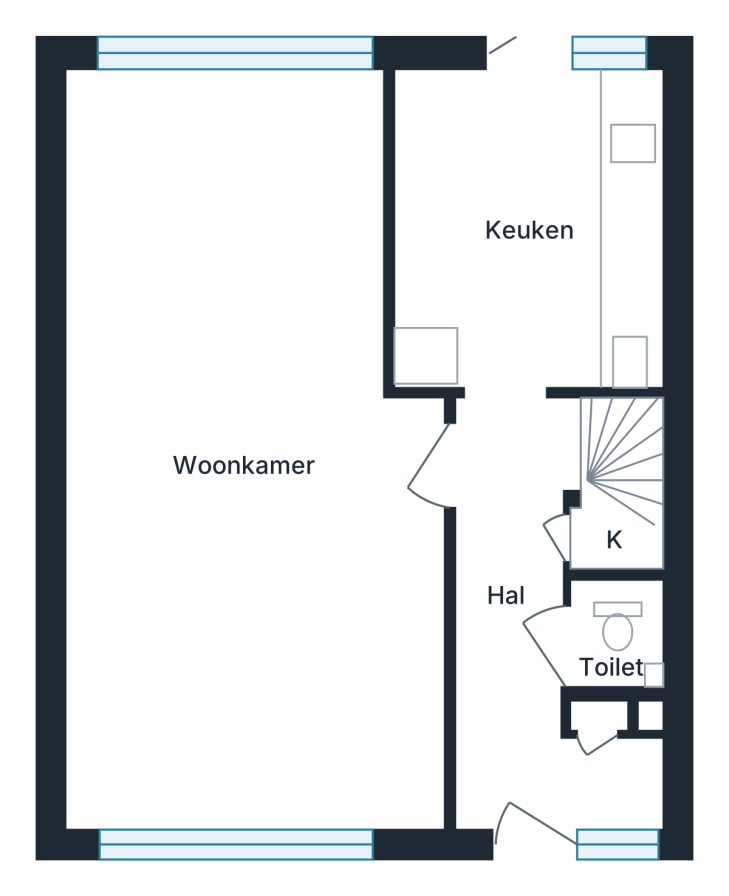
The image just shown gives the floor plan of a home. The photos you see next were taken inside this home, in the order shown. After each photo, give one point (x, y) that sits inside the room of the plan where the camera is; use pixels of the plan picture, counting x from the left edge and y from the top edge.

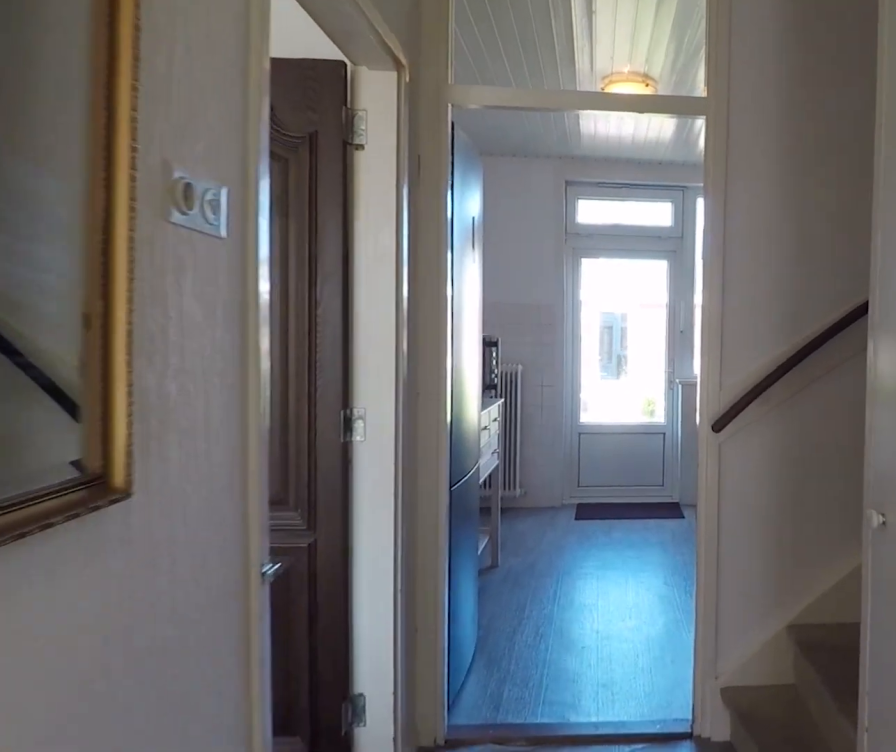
(526, 636)
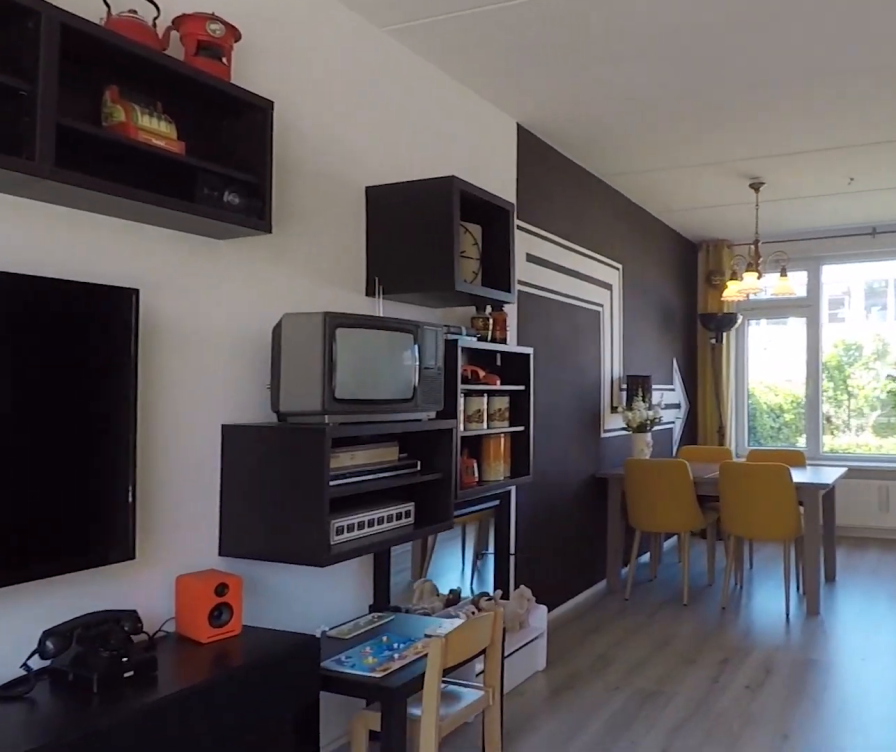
(257, 670)
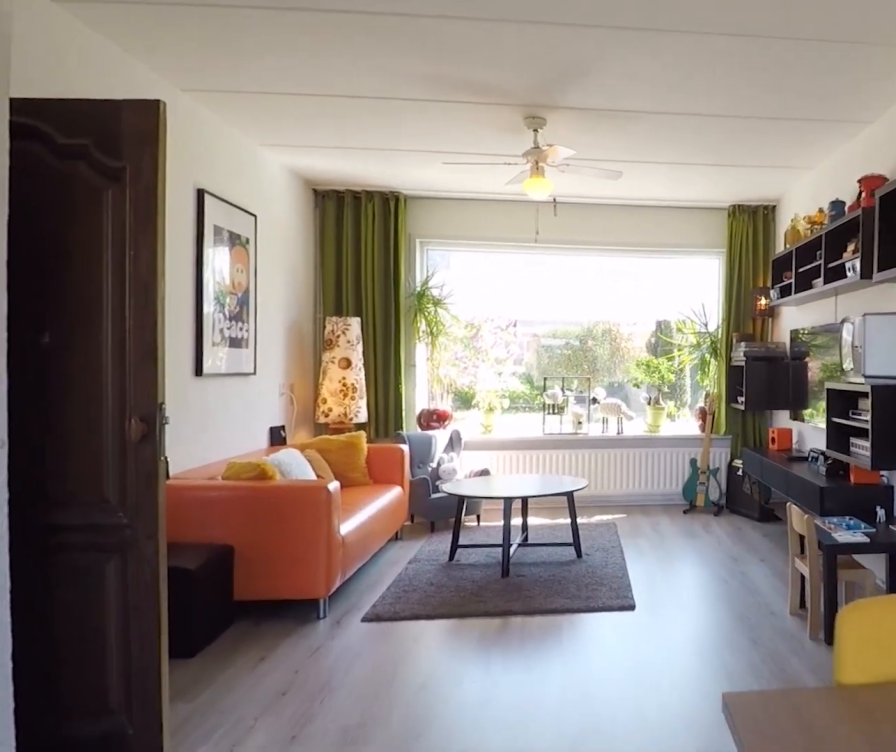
(257, 670)
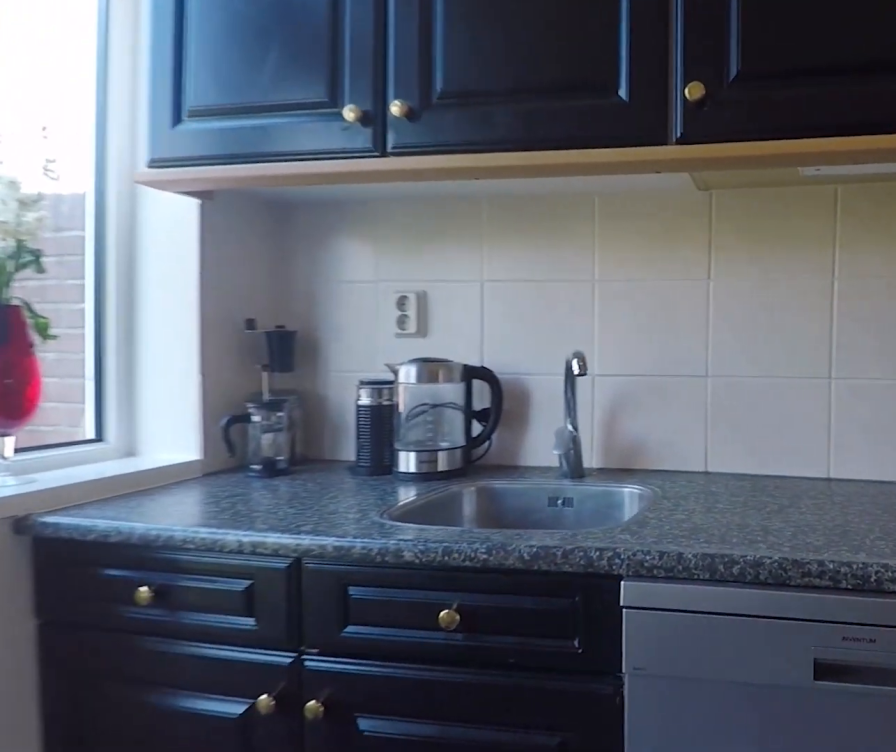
(528, 225)
